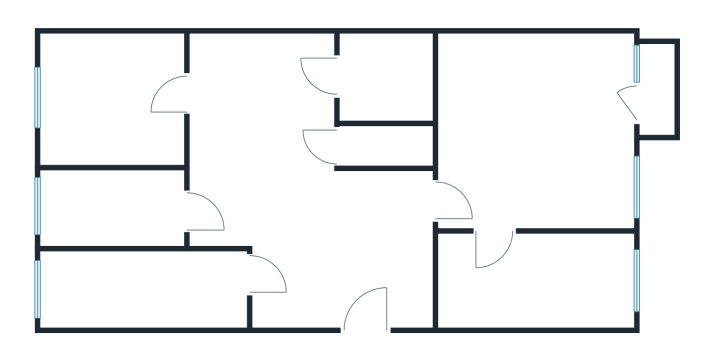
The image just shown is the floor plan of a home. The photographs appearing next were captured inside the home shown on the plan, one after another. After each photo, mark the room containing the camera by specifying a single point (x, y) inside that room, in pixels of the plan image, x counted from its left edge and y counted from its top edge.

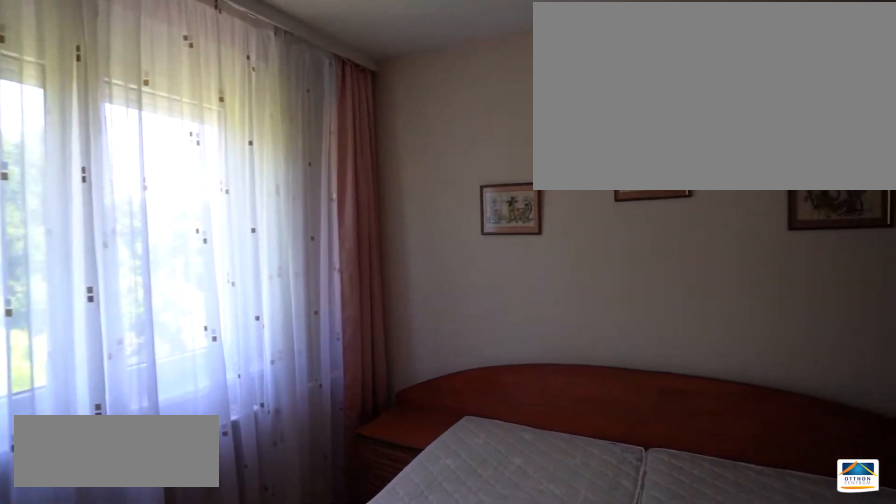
(102, 109)
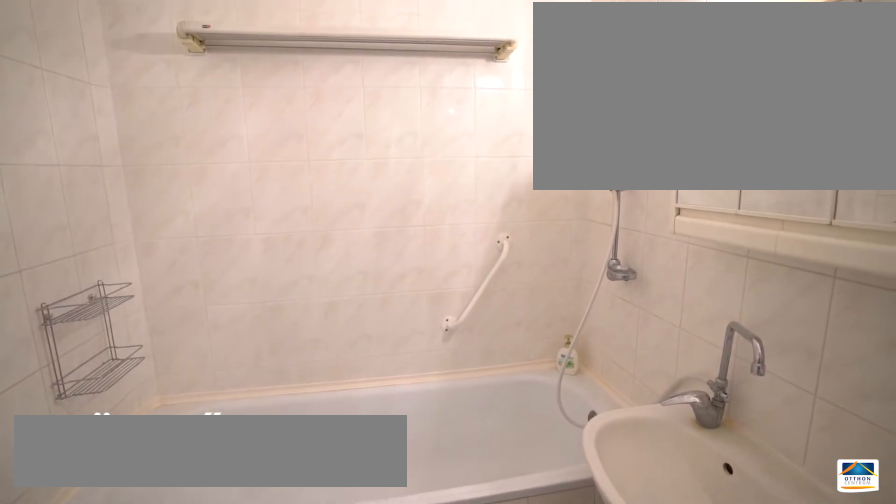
(382, 81)
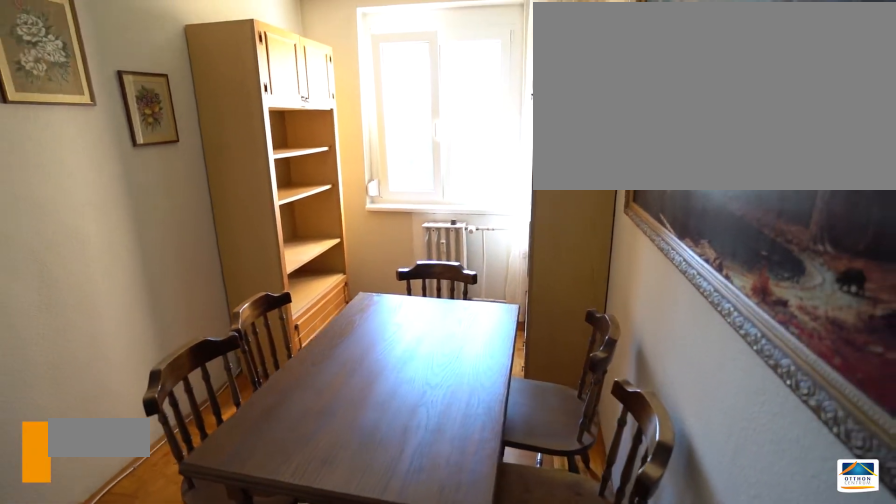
(528, 290)
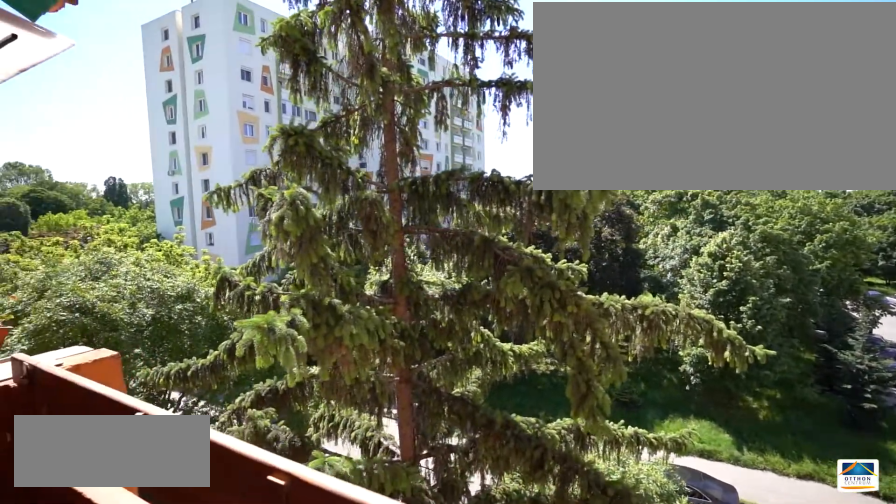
(656, 85)
